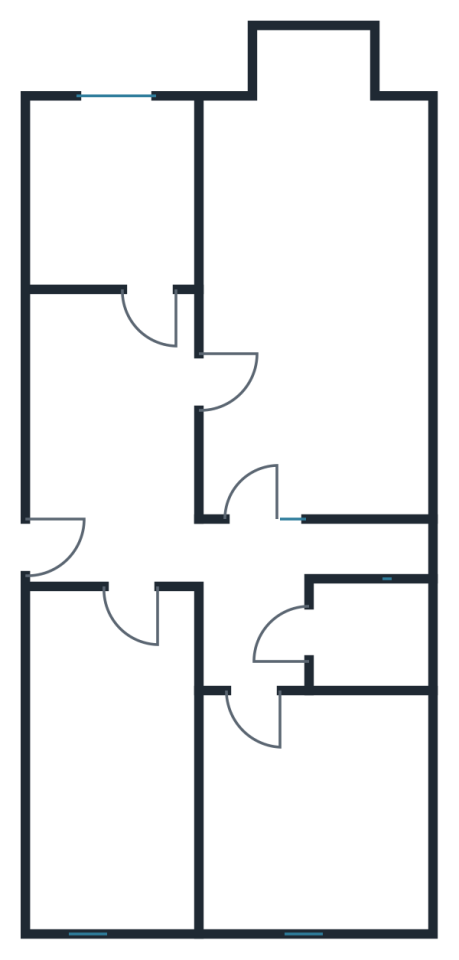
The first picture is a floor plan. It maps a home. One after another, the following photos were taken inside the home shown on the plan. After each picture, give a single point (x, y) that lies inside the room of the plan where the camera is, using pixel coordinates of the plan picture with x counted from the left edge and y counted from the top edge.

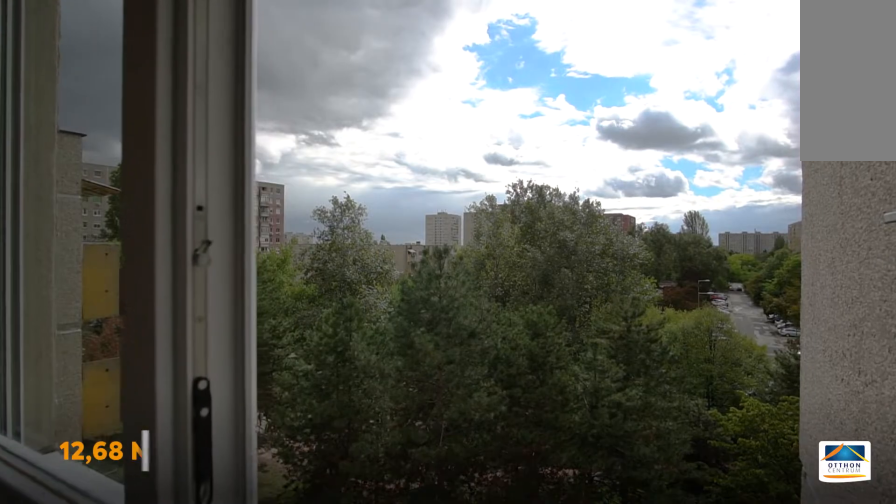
(110, 812)
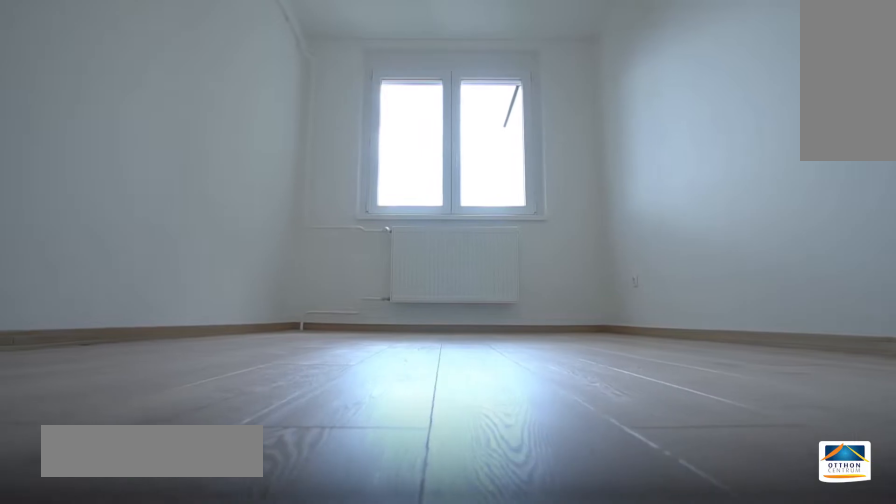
(109, 812)
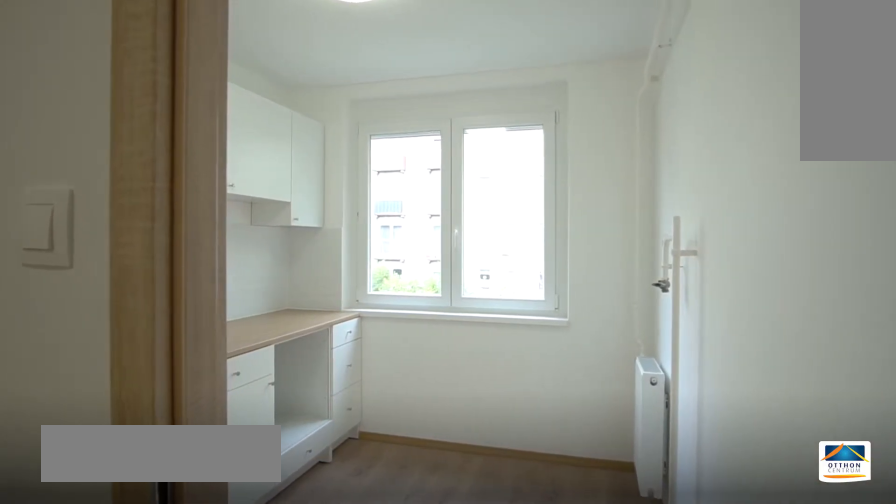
(120, 195)
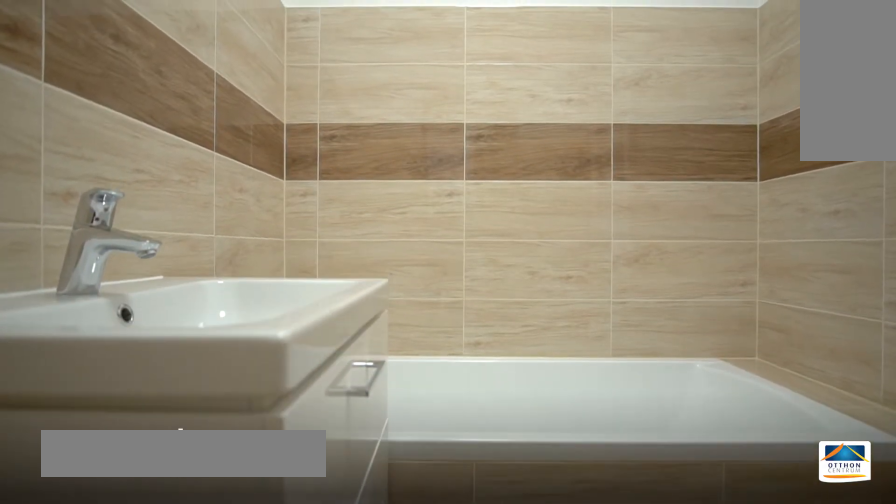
(381, 642)
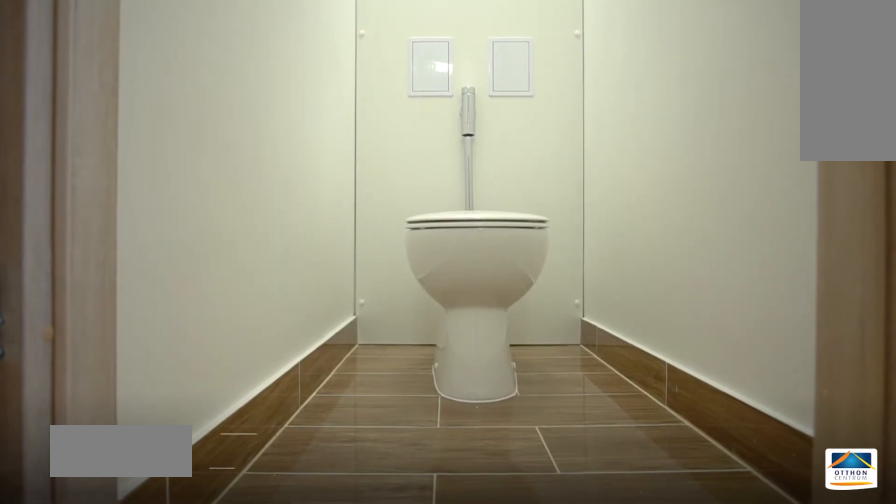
(380, 549)
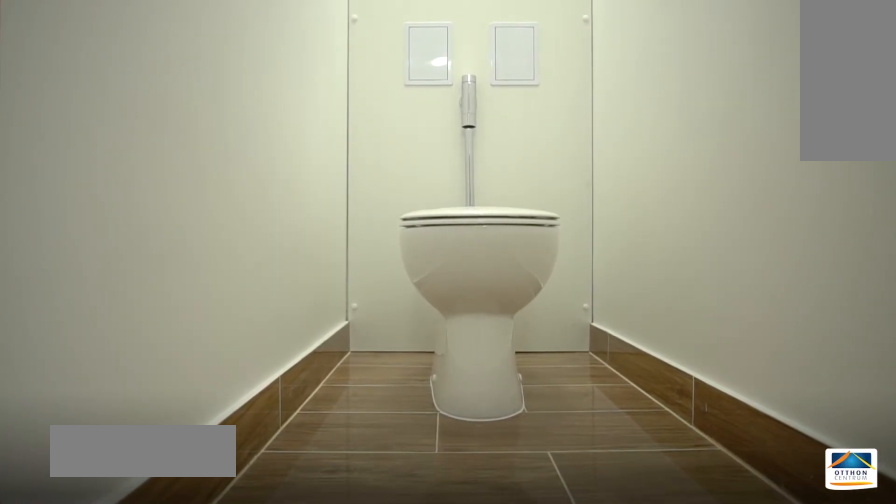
(380, 550)
